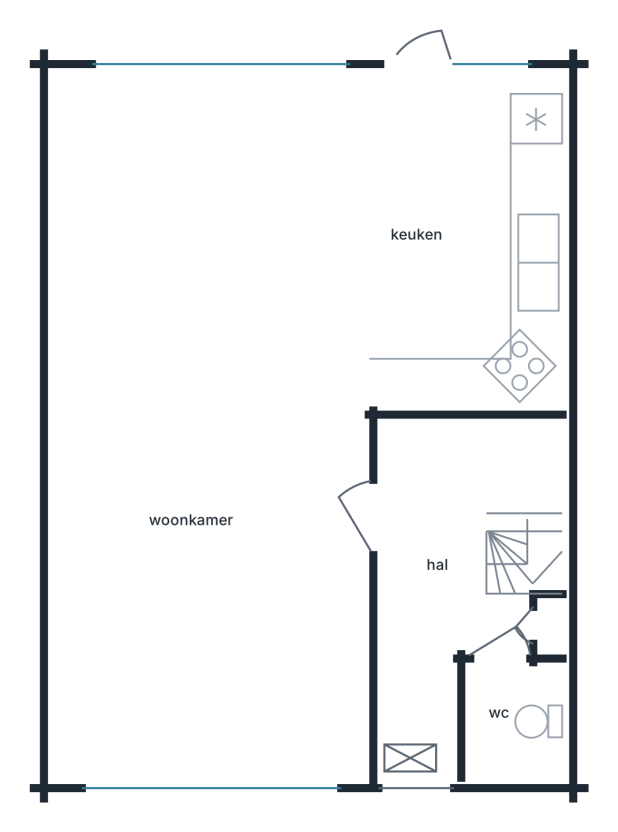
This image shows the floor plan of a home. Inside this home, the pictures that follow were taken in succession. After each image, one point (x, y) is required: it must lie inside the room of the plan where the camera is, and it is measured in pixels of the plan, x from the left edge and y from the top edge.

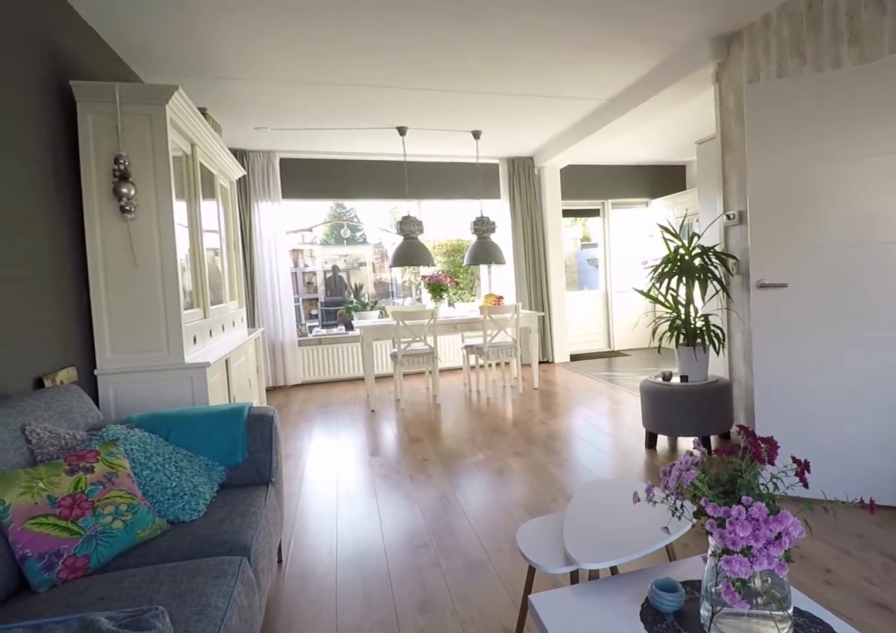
(142, 437)
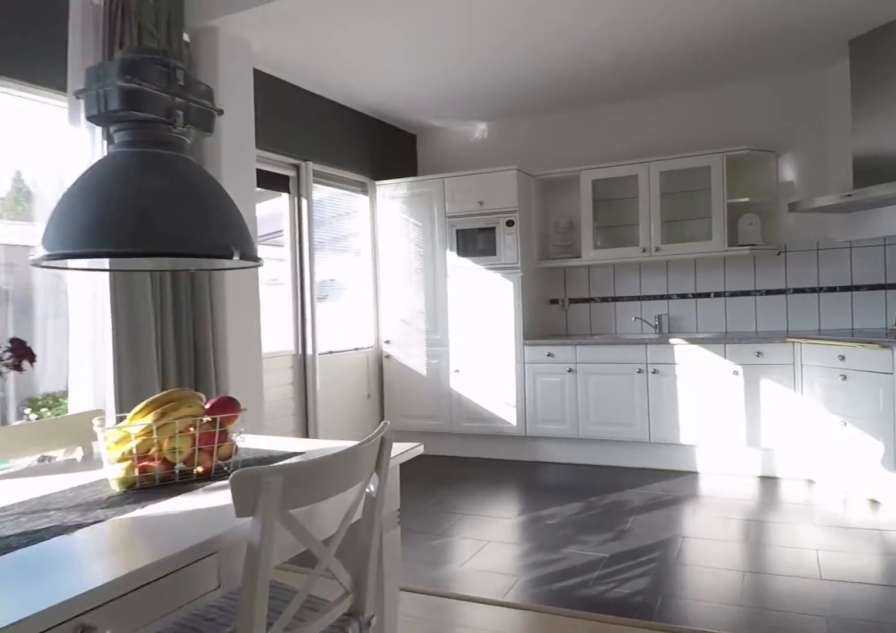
(142, 437)
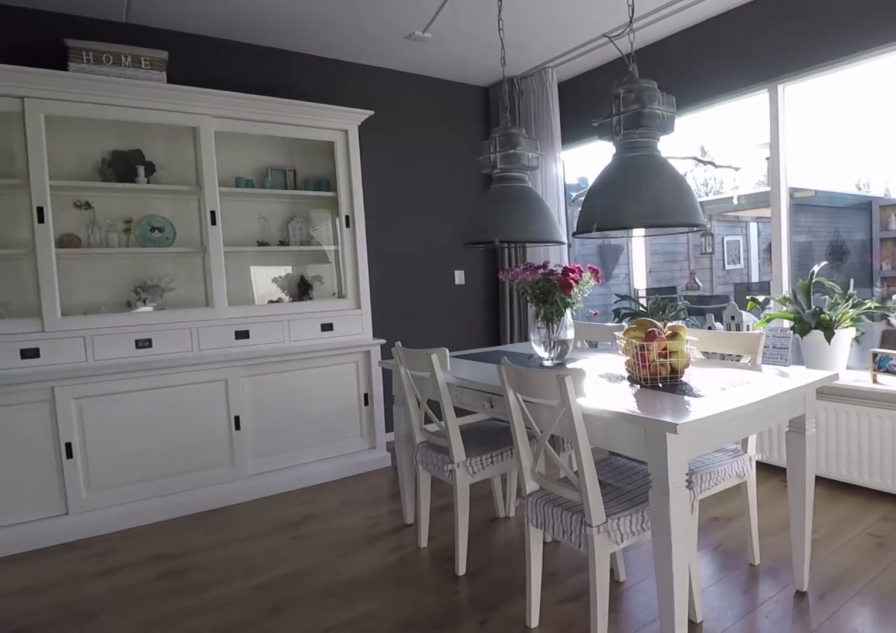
(465, 242)
